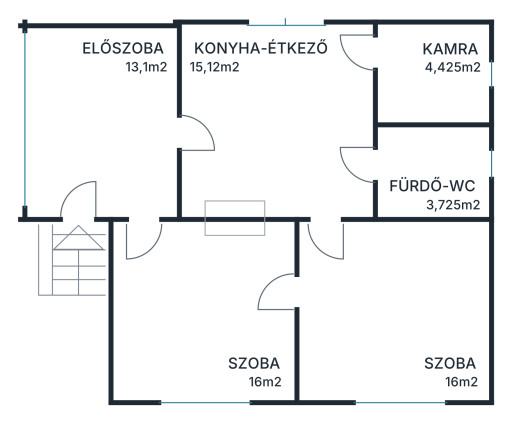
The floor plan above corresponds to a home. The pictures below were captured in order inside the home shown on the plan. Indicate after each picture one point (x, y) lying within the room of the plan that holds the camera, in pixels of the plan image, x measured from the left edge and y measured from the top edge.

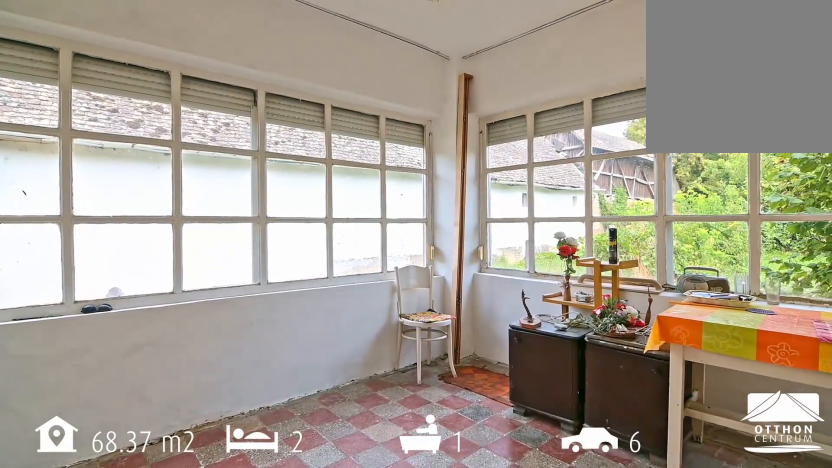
(80, 183)
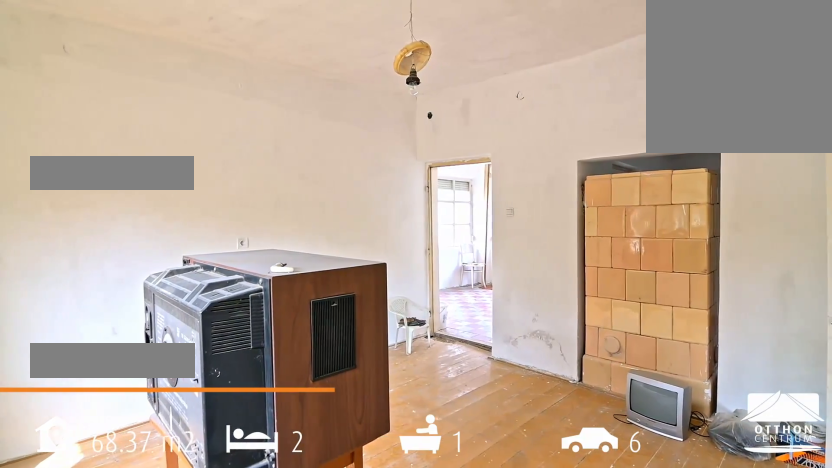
(199, 306)
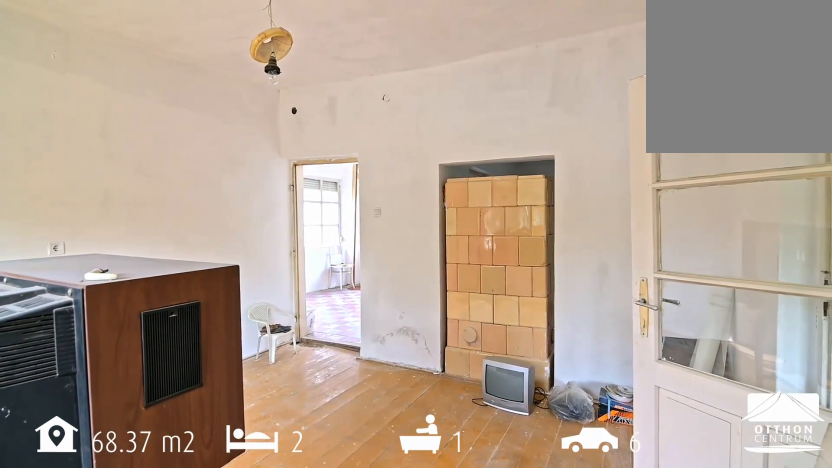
(199, 306)
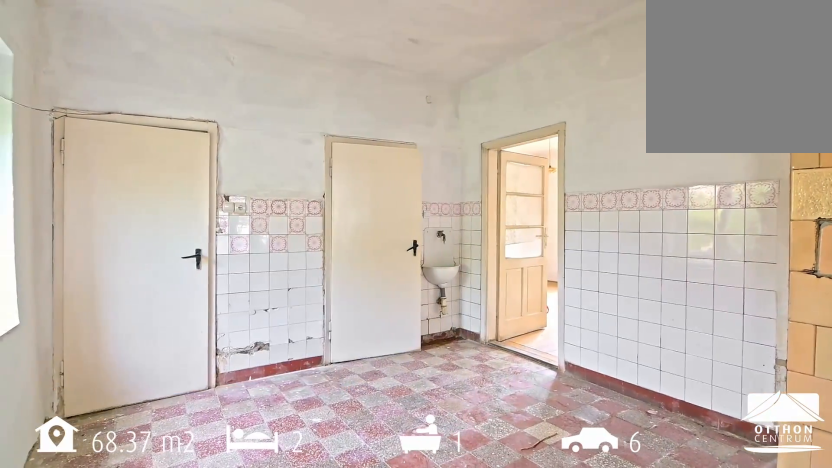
(279, 137)
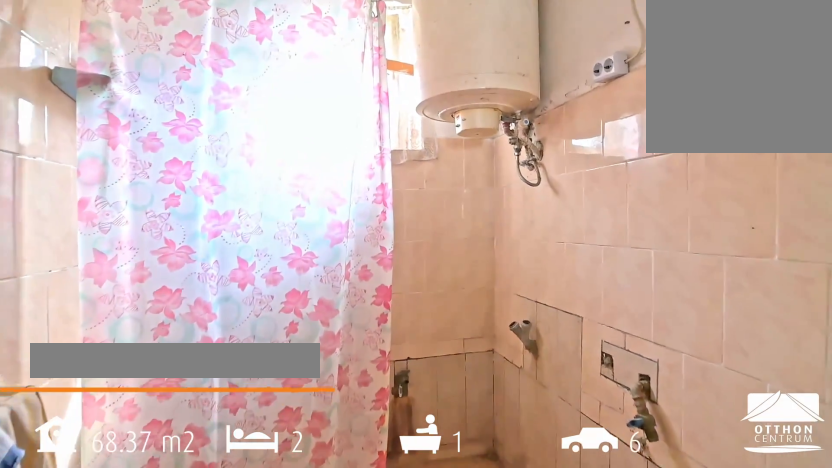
(436, 166)
